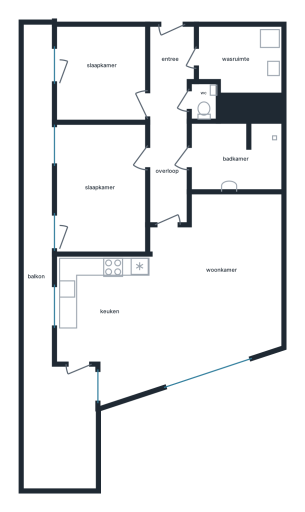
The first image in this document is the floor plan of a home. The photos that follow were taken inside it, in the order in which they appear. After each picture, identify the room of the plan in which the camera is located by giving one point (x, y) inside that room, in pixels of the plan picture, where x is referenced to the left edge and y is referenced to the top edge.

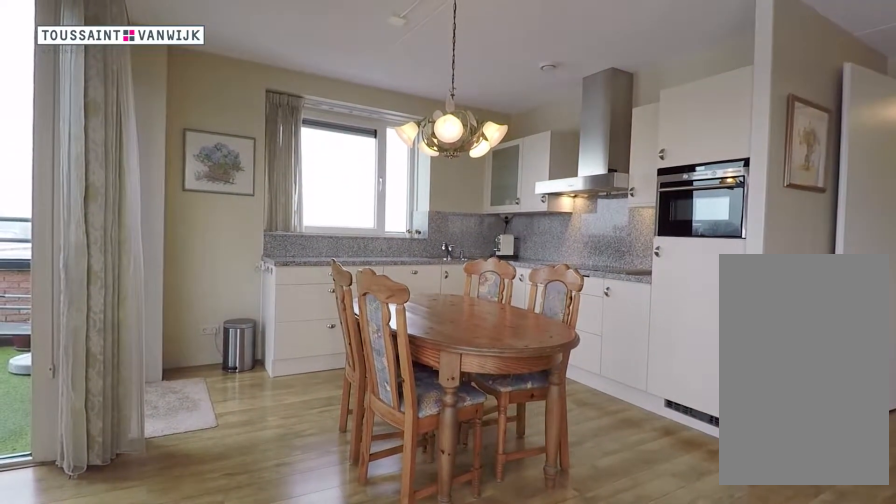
(107, 318)
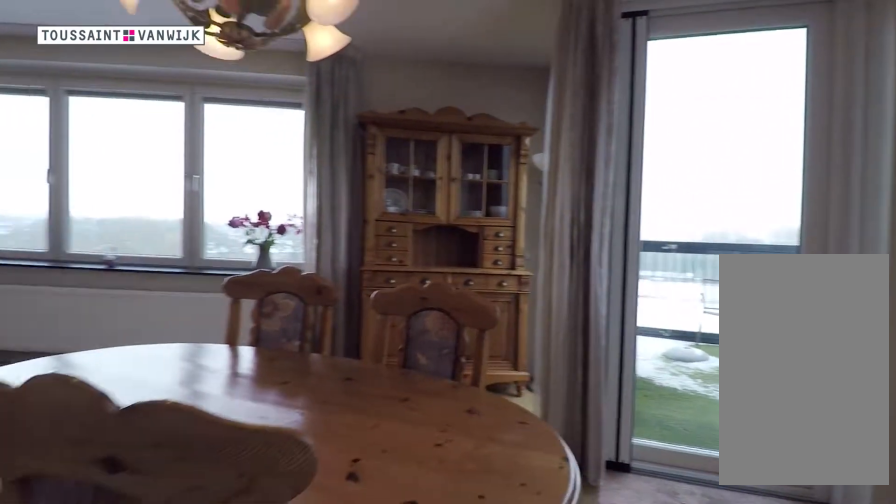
(107, 318)
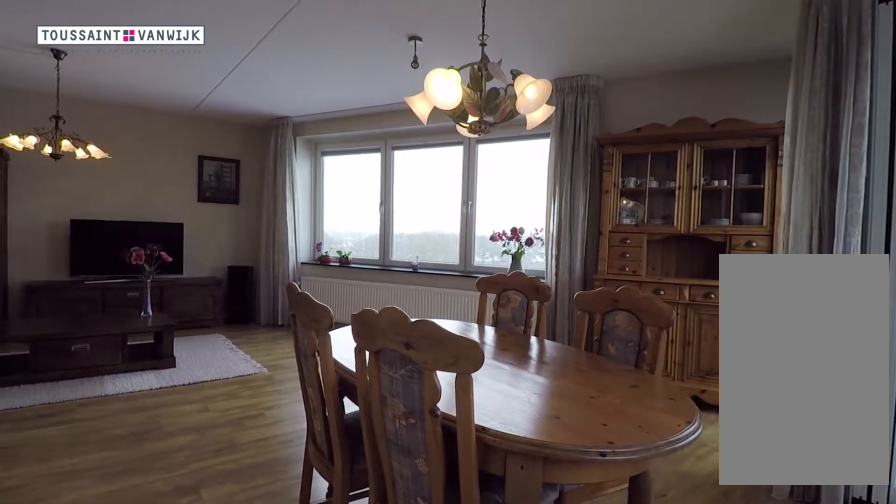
(101, 265)
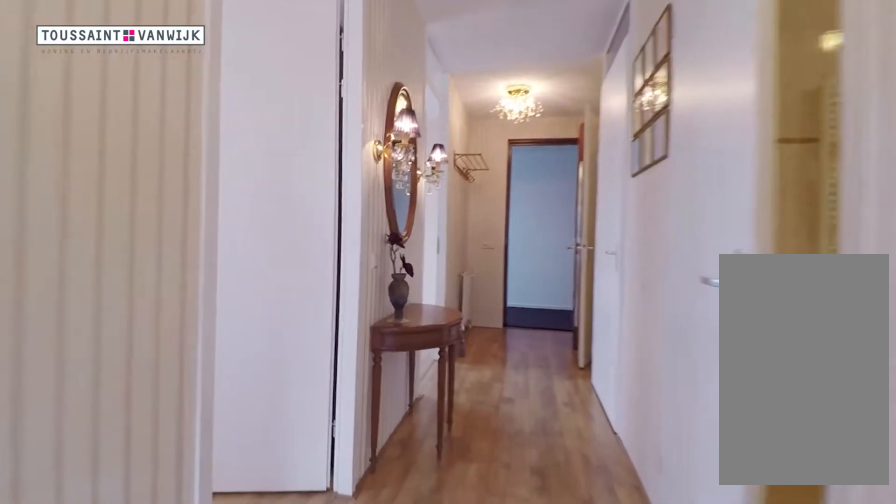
(169, 122)
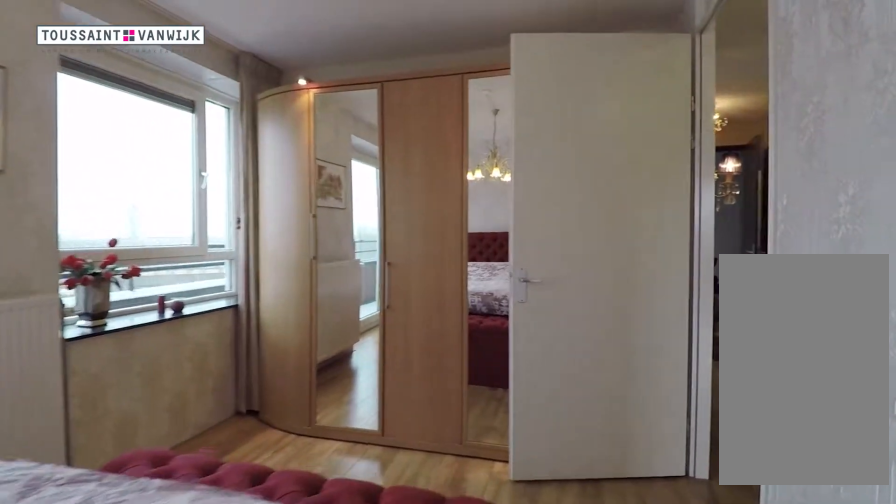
(103, 189)
